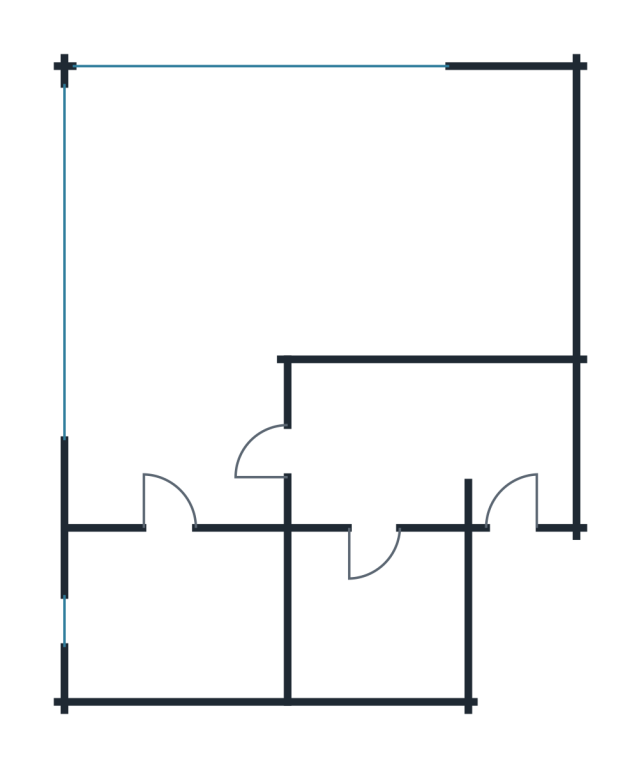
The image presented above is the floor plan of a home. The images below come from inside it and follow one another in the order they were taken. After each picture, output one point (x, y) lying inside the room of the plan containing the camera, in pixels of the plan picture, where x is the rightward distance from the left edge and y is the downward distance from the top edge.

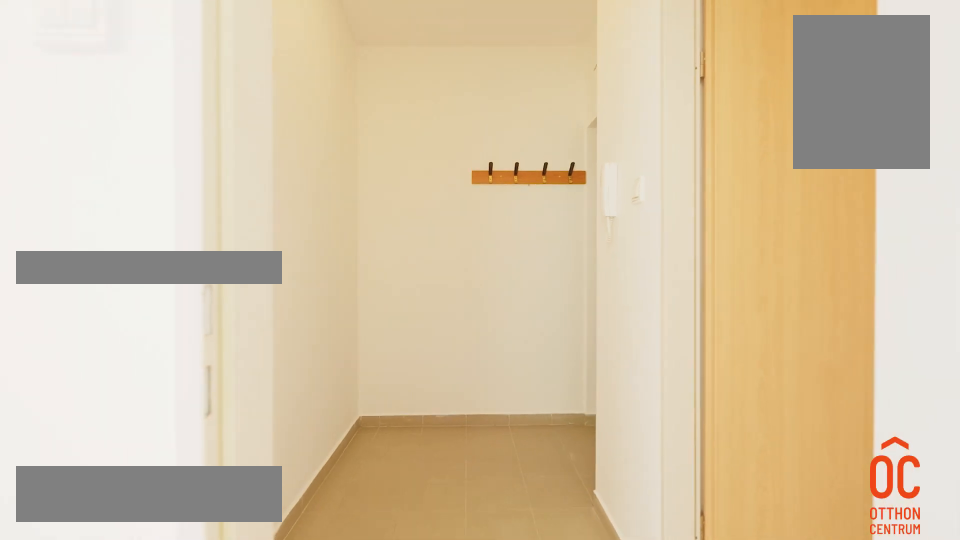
(411, 446)
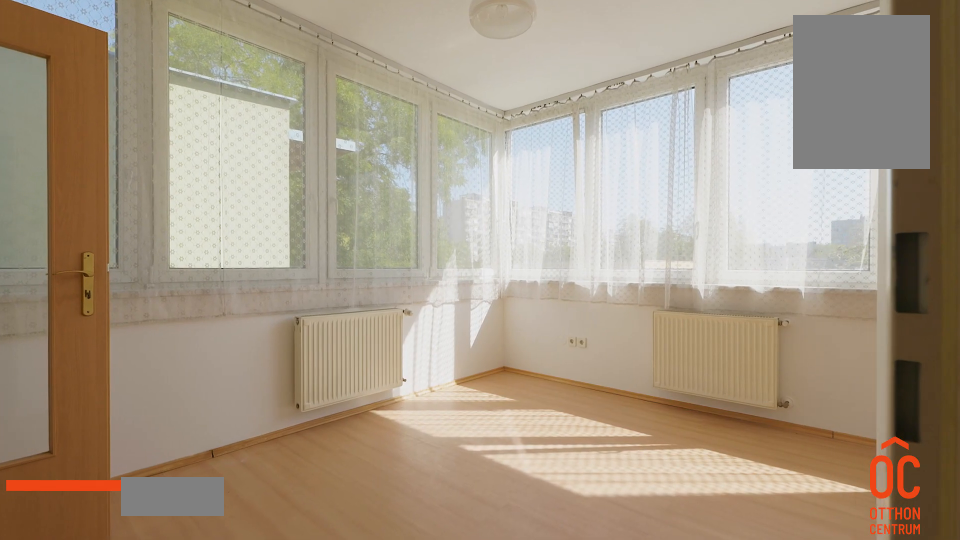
(213, 238)
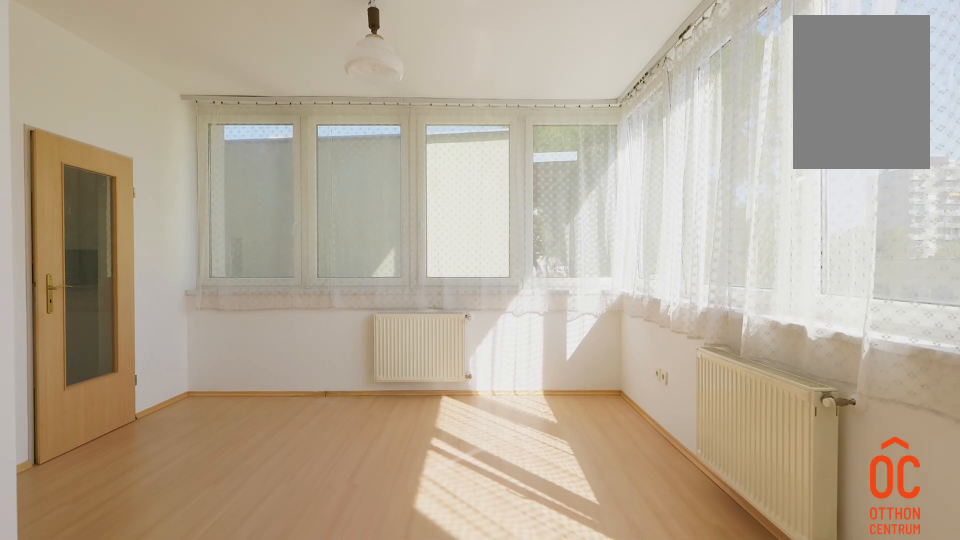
(213, 238)
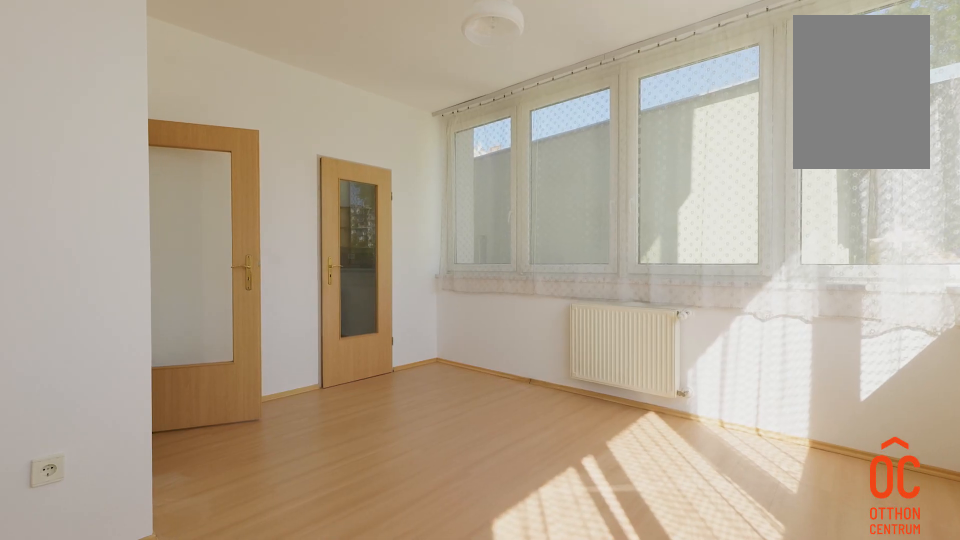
(213, 238)
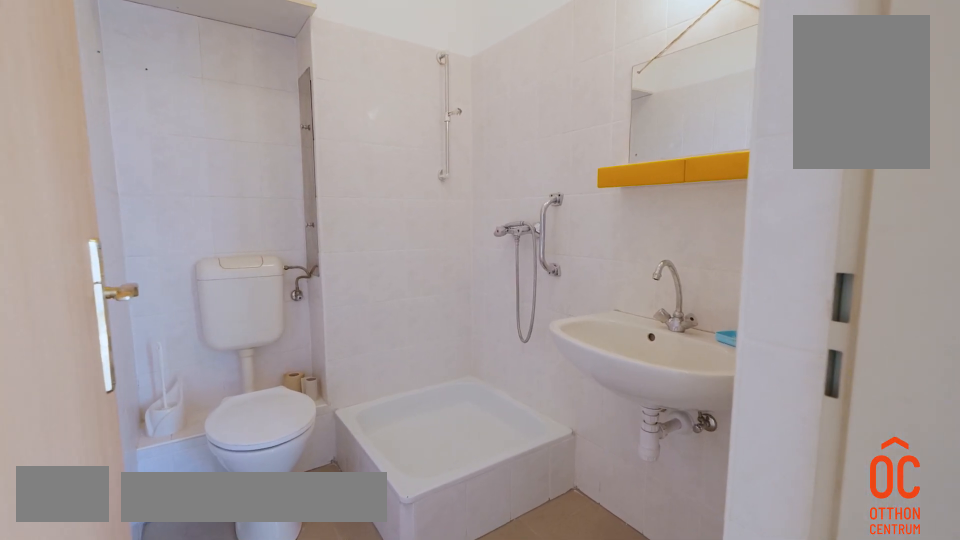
(380, 616)
